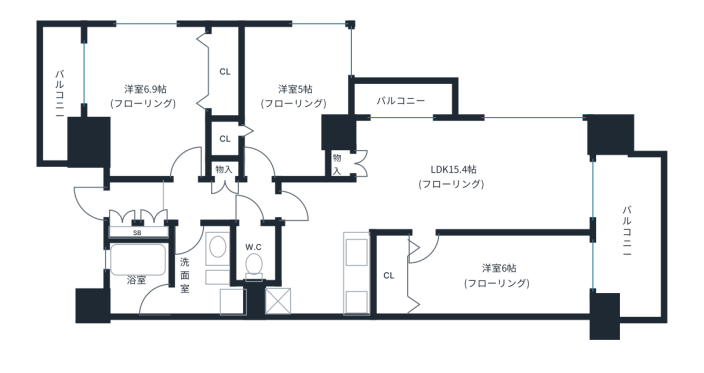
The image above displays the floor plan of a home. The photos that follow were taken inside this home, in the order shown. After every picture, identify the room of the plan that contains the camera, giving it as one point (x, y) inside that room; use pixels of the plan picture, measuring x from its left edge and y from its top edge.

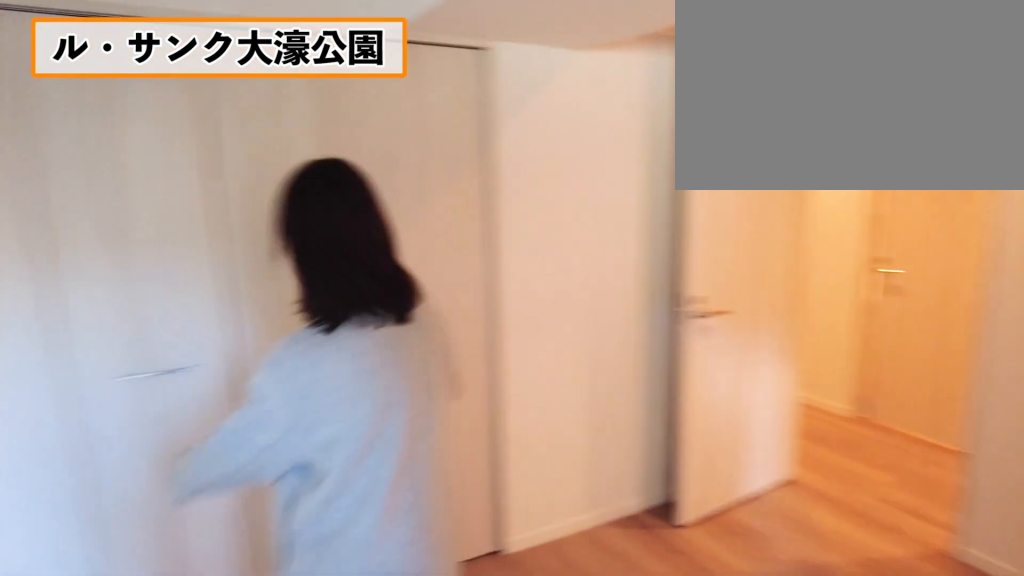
(146, 94)
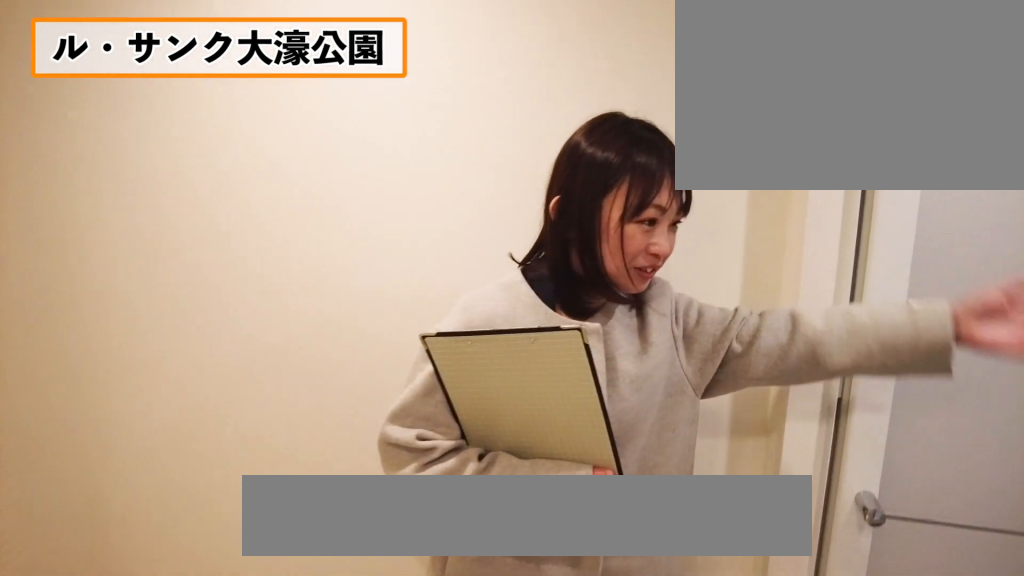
(195, 259)
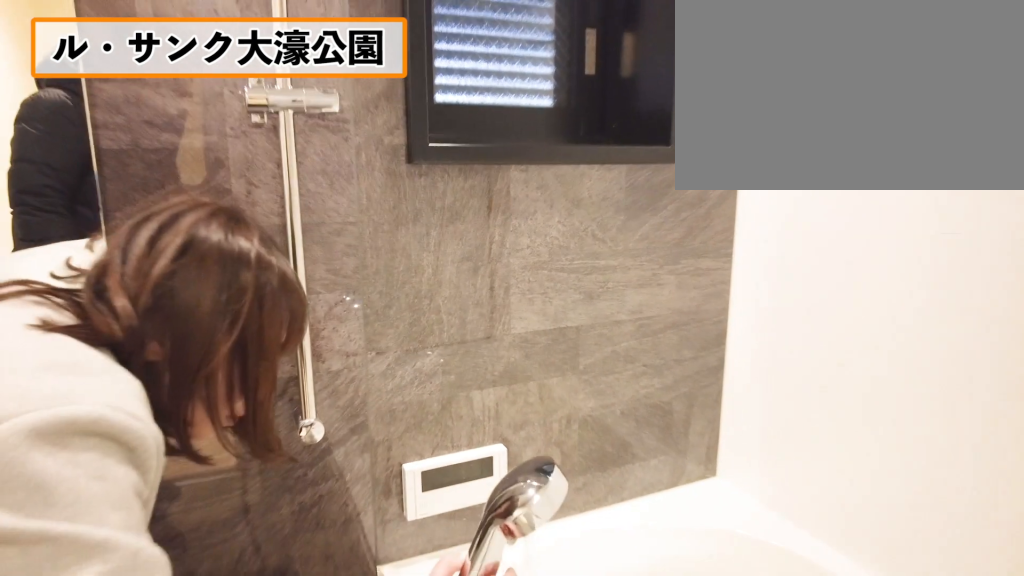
(150, 283)
